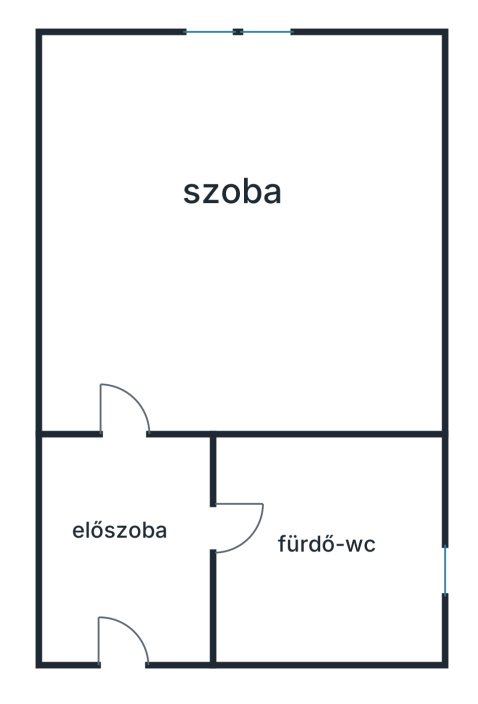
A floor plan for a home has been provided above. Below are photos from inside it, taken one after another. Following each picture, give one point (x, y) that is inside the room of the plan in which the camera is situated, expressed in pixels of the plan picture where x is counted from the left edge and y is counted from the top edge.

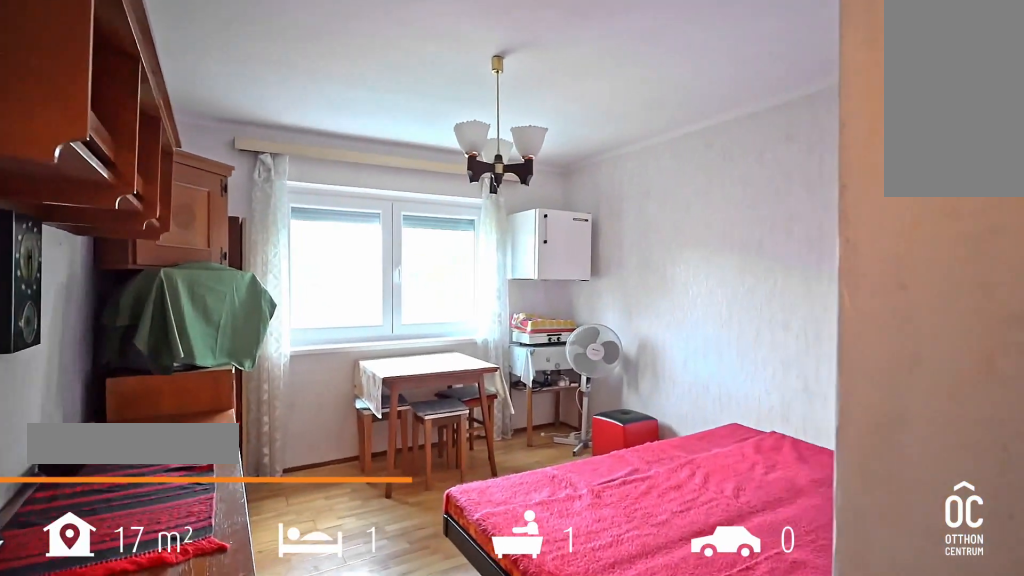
(239, 215)
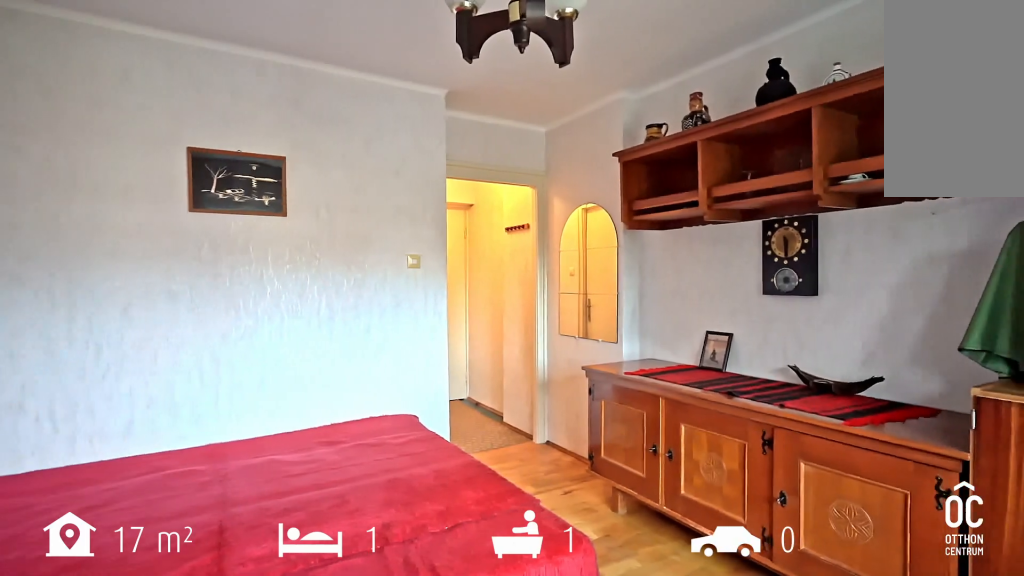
(239, 215)
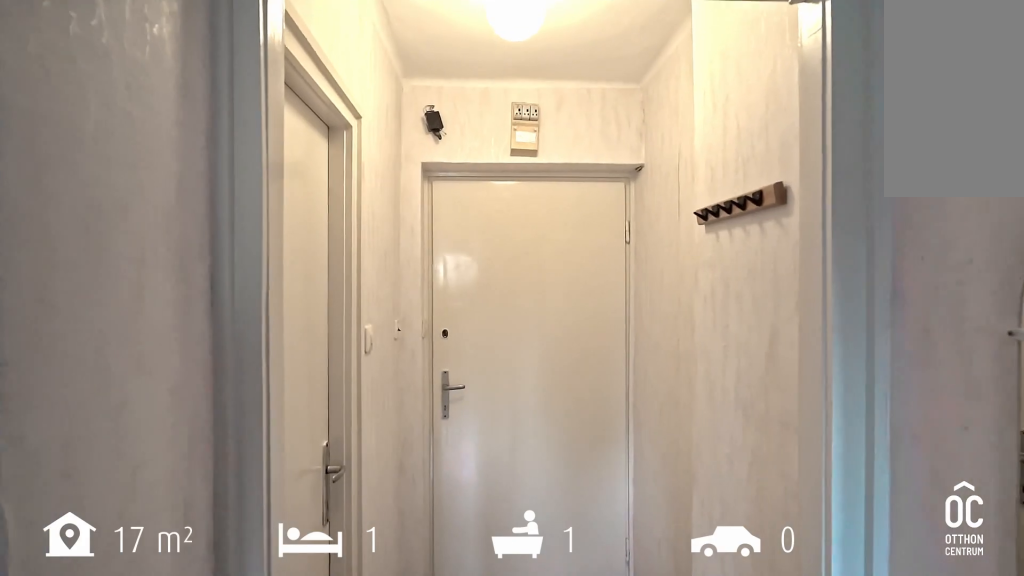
(165, 529)
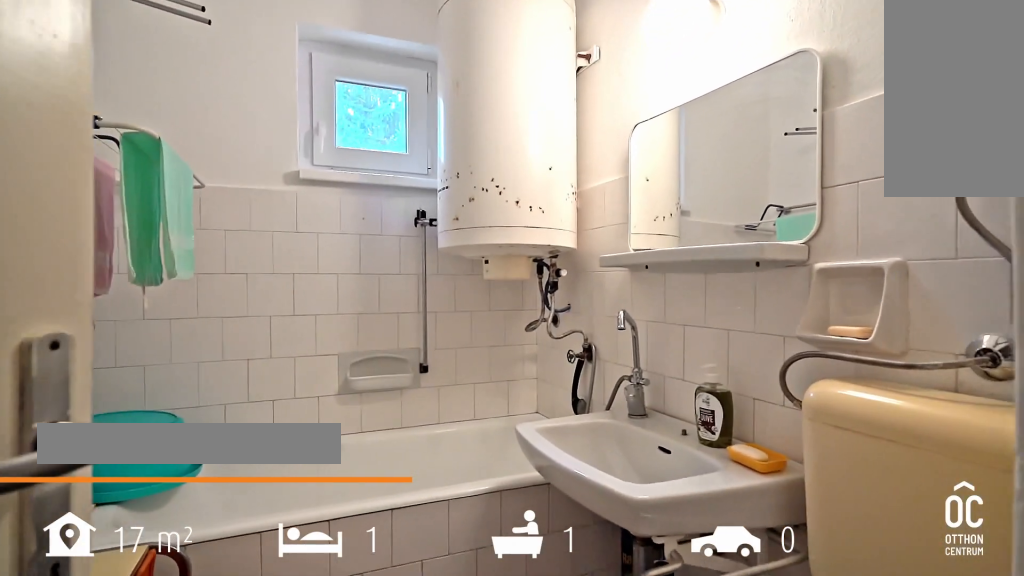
(326, 553)
